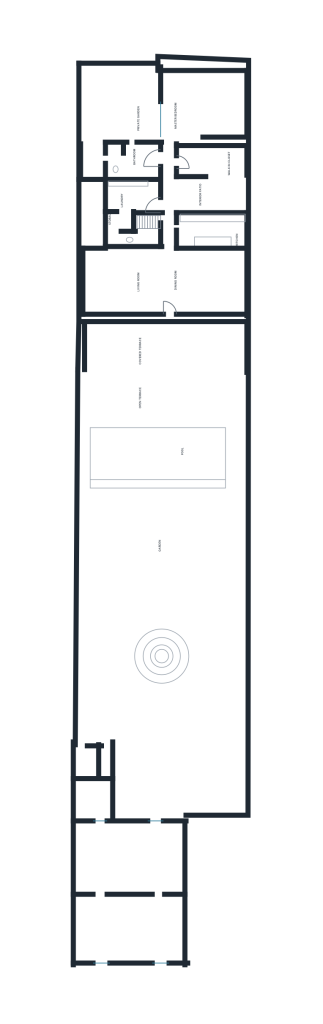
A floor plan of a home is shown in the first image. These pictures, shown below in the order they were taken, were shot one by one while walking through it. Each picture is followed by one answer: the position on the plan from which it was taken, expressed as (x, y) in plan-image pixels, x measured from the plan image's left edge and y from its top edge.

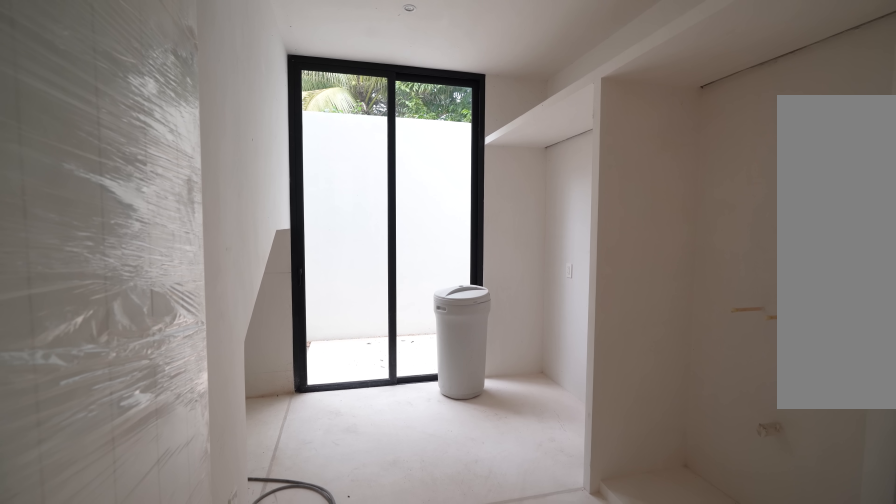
(164, 205)
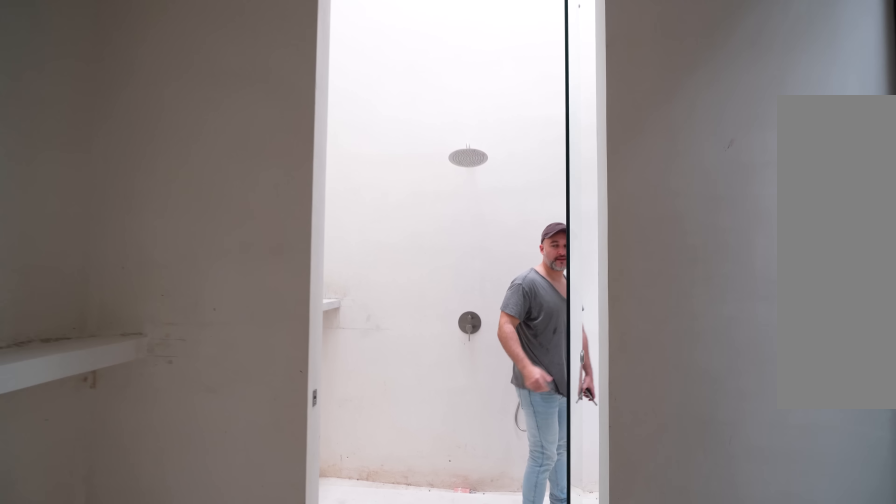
(151, 161)
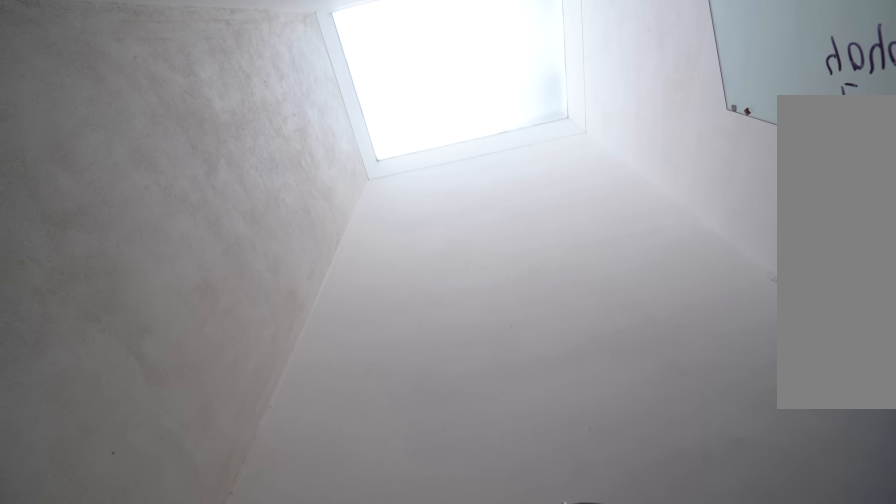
(134, 161)
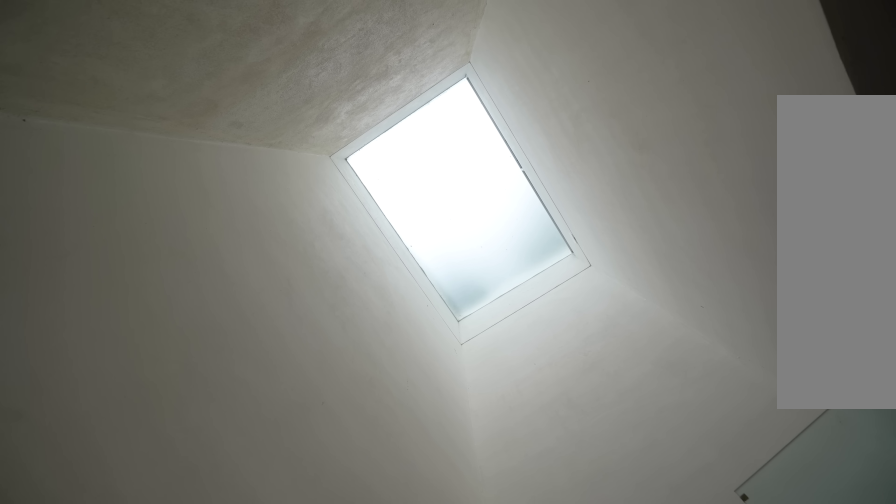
(96, 157)
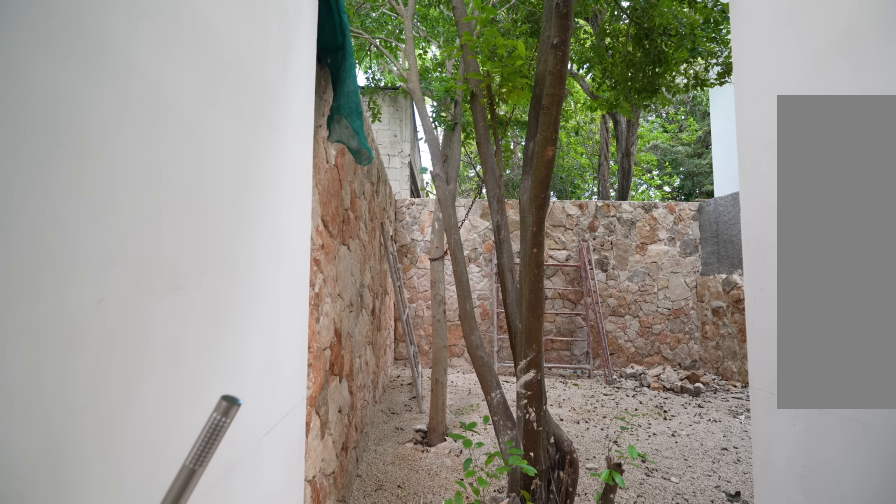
(96, 157)
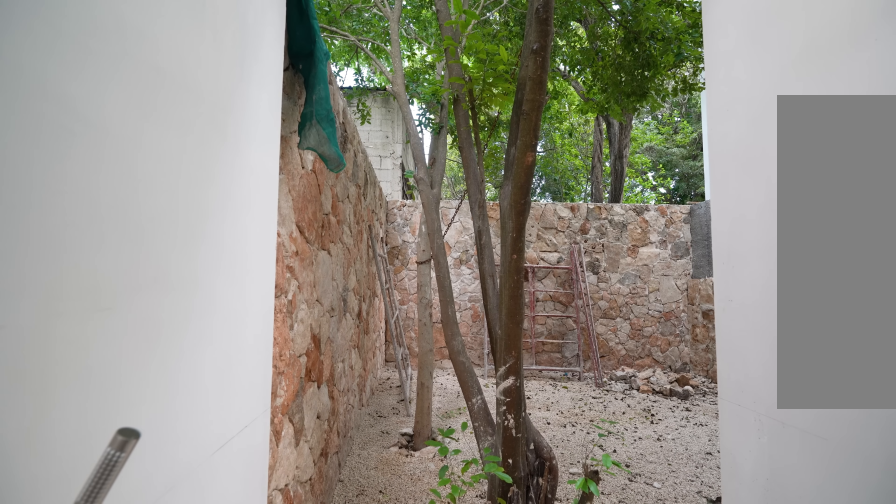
(96, 157)
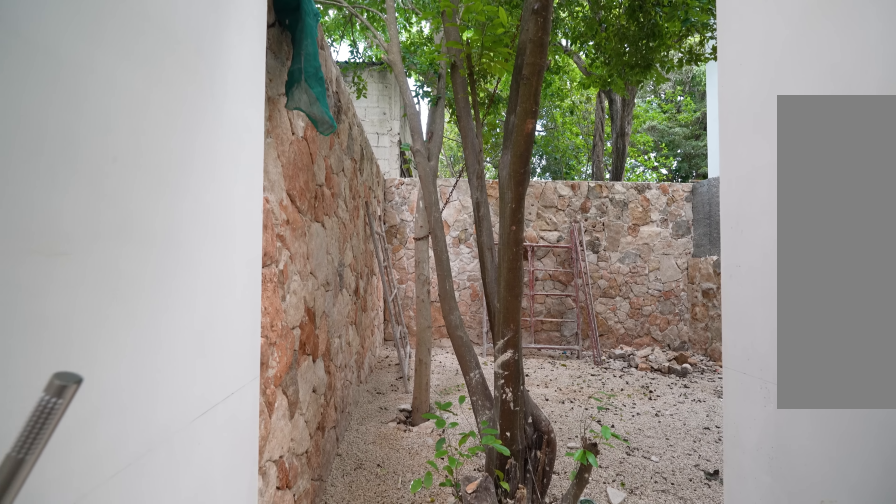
(93, 157)
